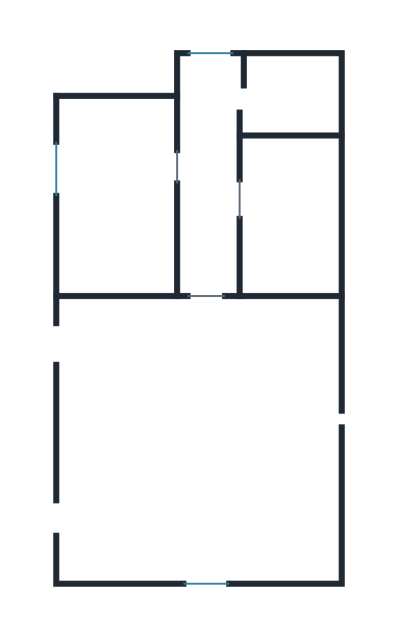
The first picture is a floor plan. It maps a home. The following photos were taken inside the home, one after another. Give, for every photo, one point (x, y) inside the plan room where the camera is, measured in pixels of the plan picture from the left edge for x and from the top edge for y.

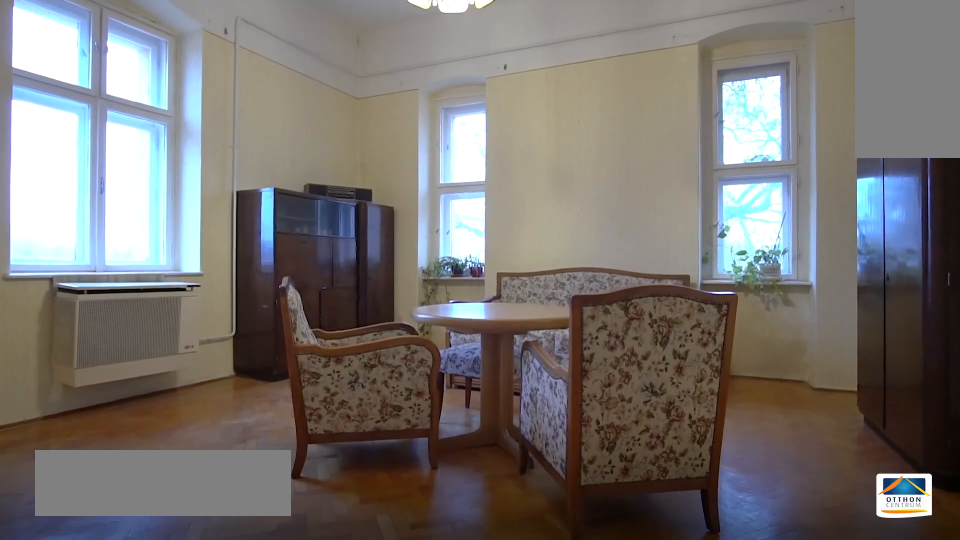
(217, 446)
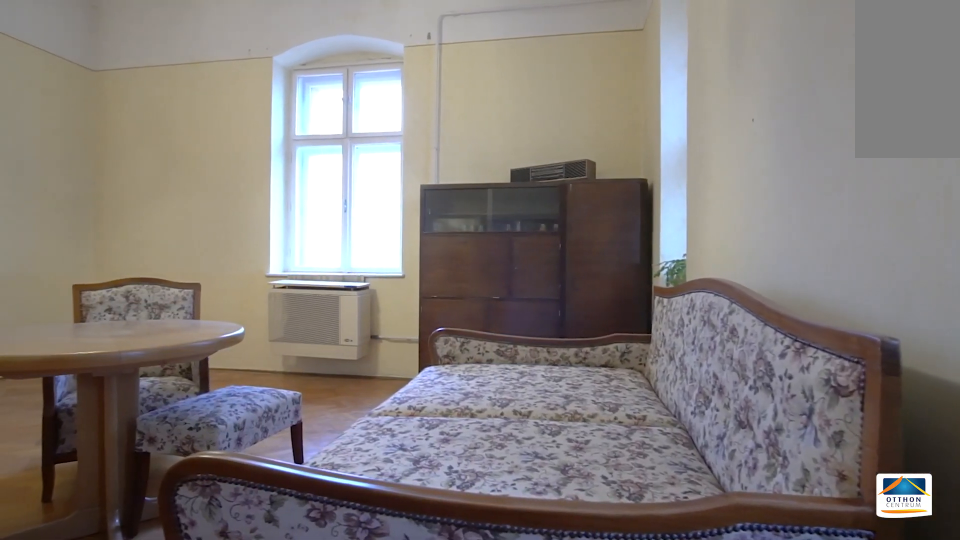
(216, 446)
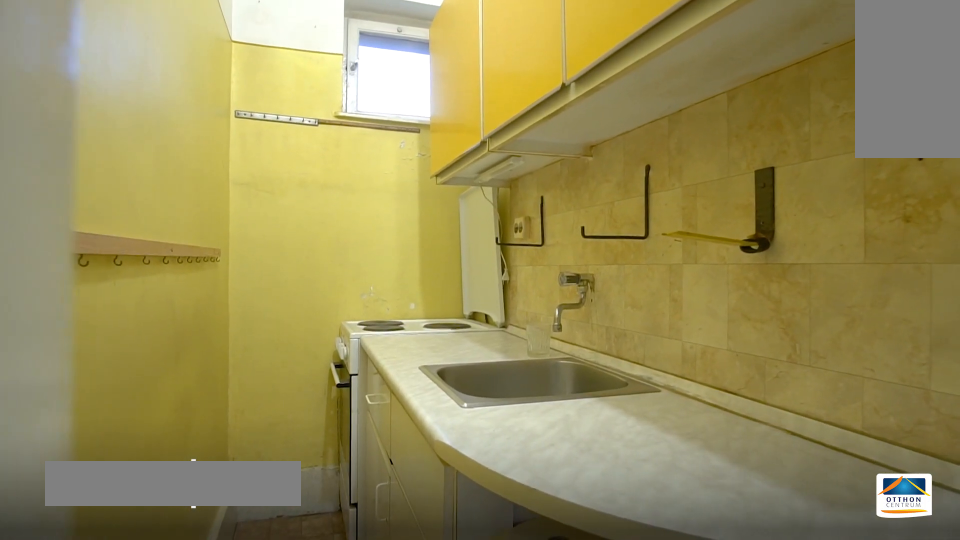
(293, 91)
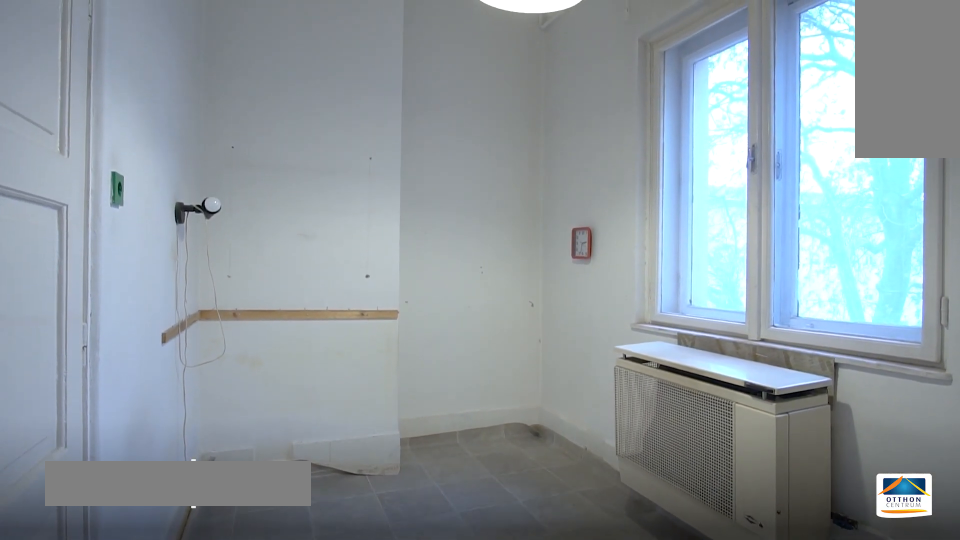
(114, 207)
